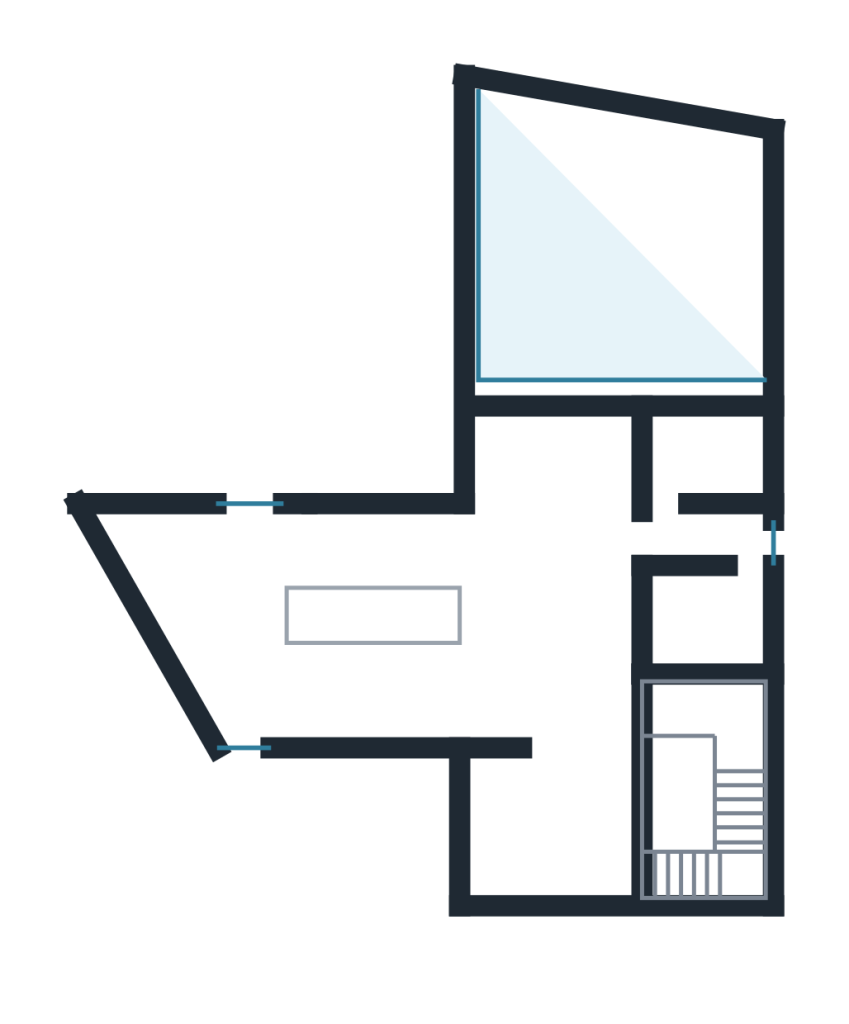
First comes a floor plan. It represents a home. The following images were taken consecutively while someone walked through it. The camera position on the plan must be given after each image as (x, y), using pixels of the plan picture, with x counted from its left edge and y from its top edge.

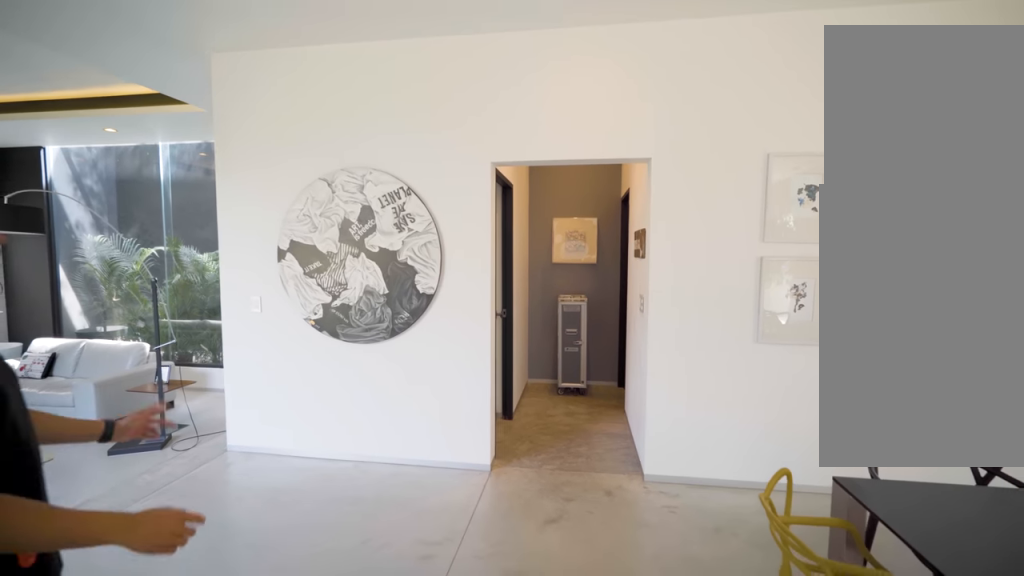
(581, 535)
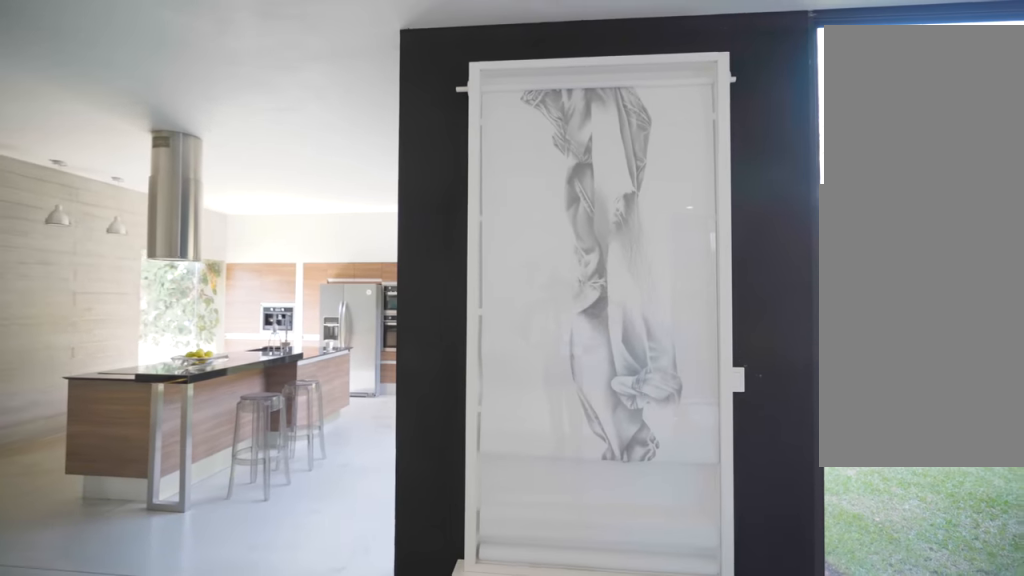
(538, 478)
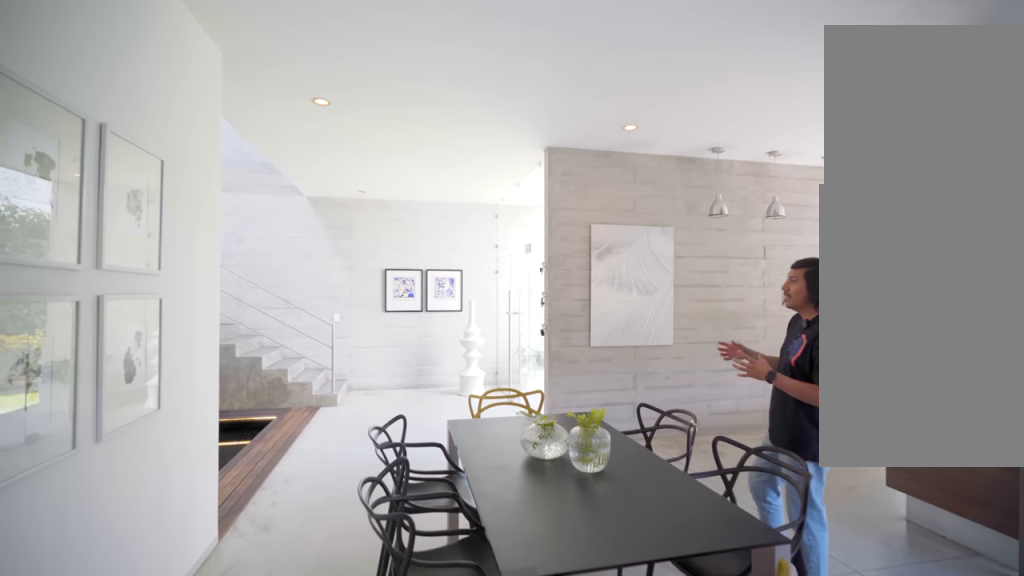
(594, 549)
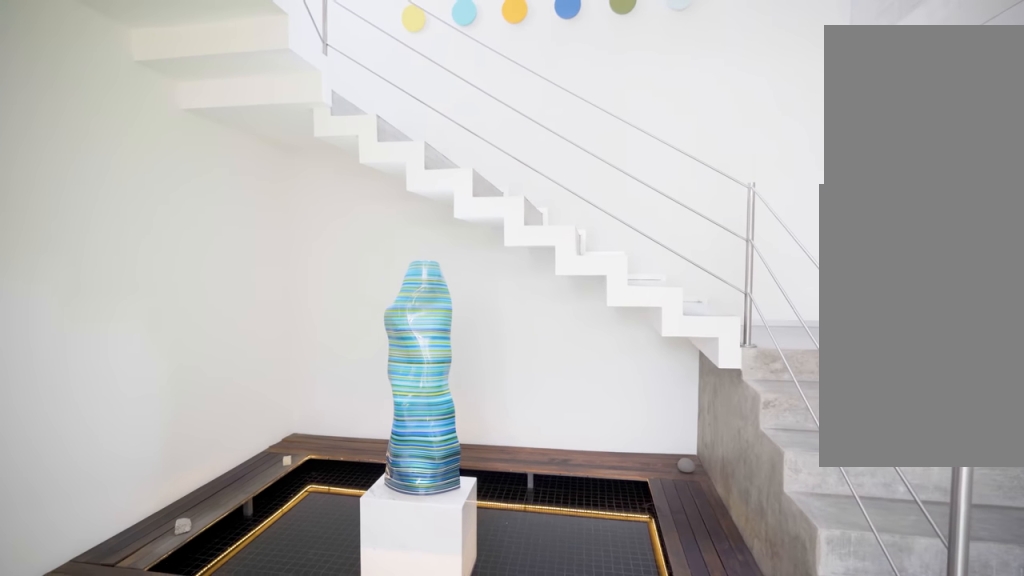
(554, 711)
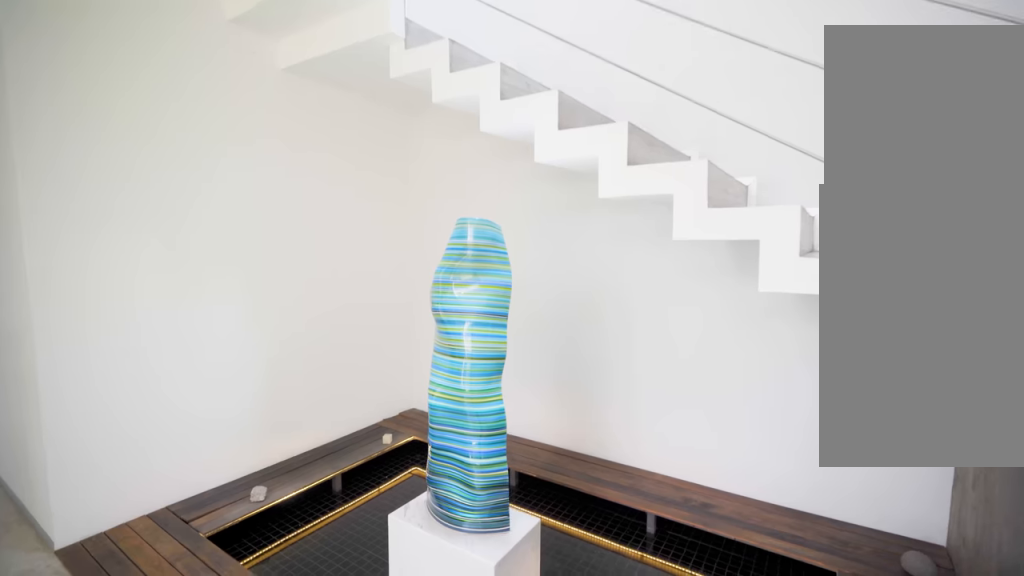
(568, 737)
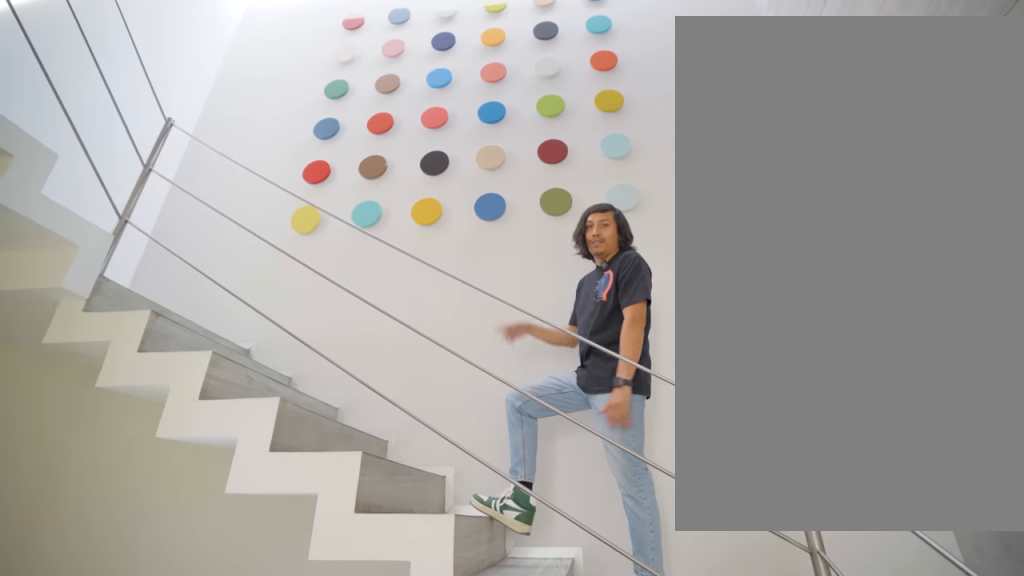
(599, 789)
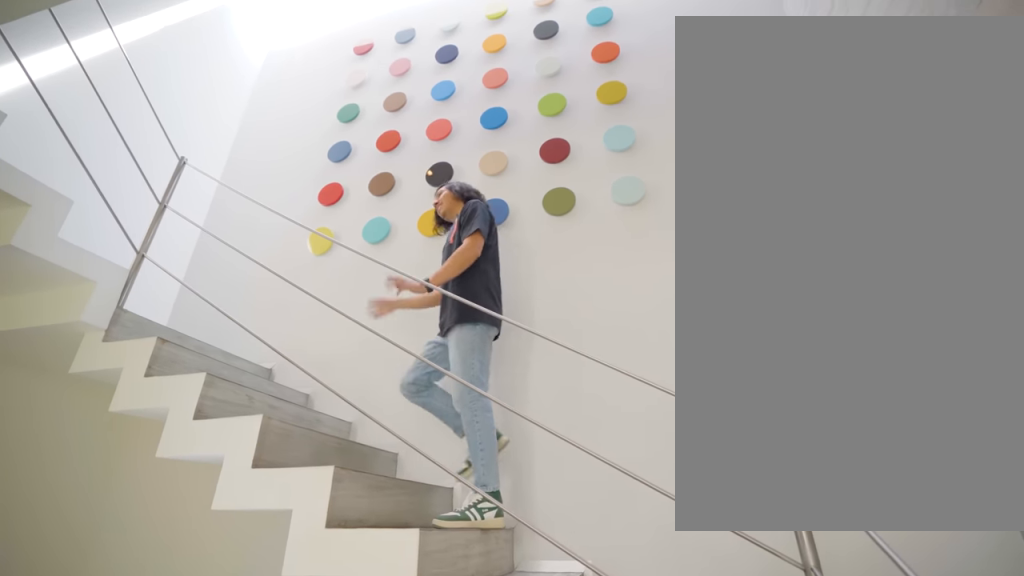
(600, 790)
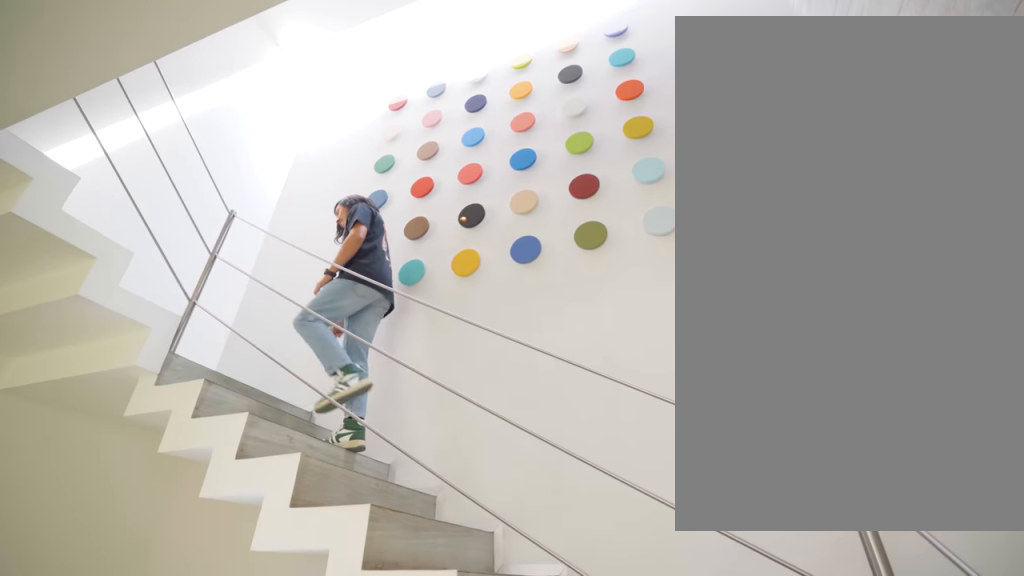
(601, 791)
